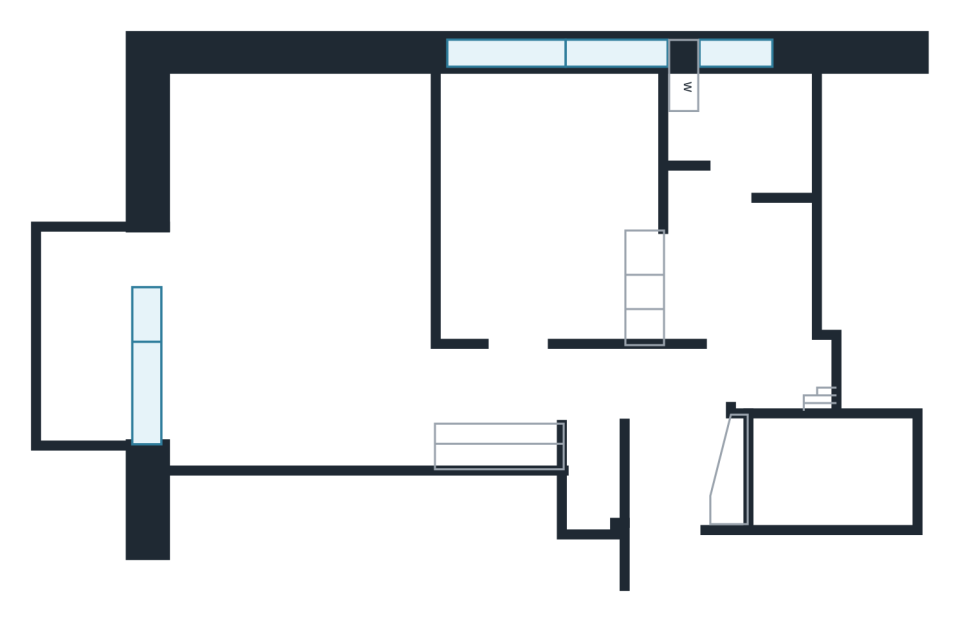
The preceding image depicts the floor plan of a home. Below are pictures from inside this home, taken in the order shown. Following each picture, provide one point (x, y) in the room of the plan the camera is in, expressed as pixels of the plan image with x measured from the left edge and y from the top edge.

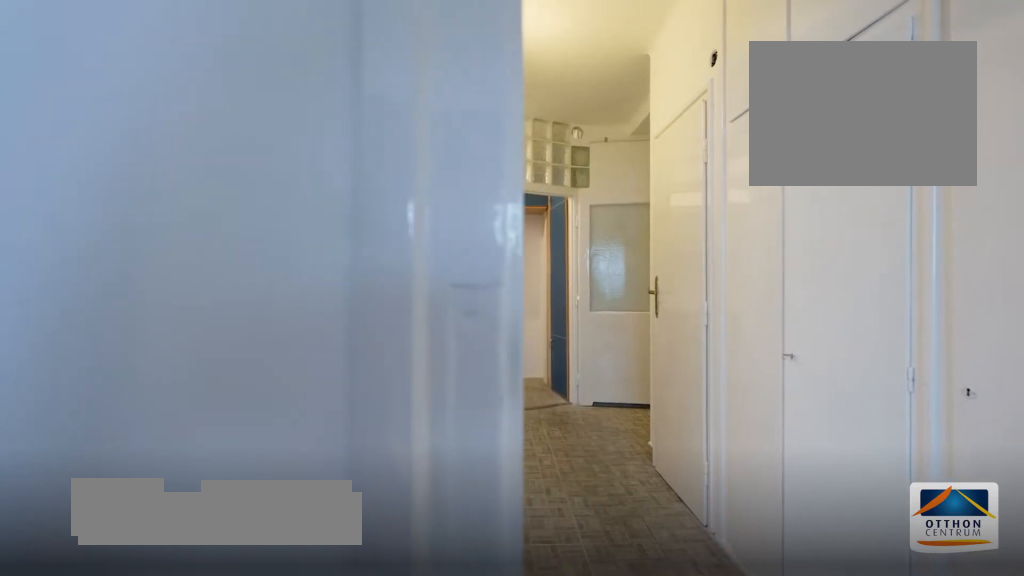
(667, 472)
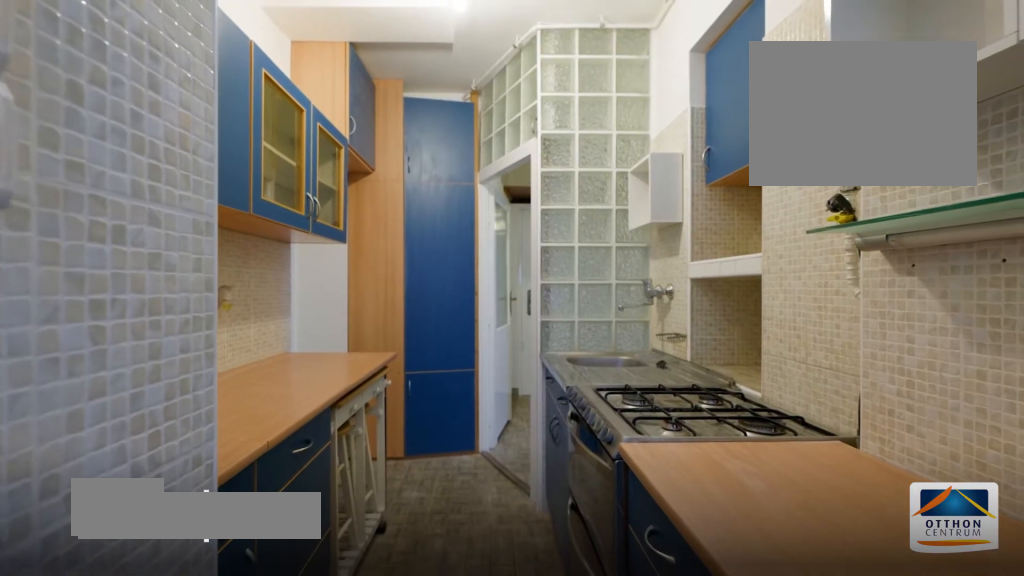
(750, 256)
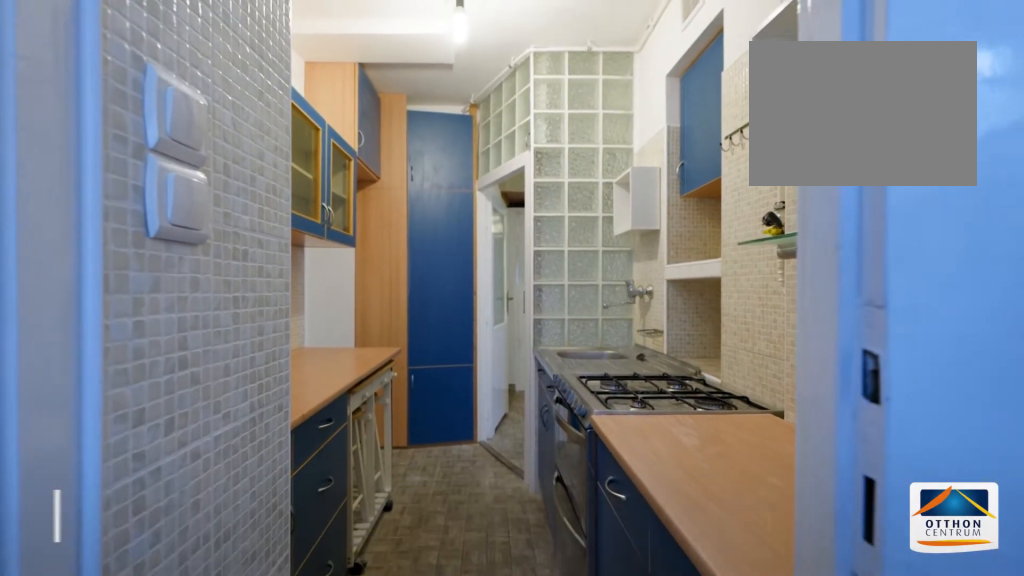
(750, 256)
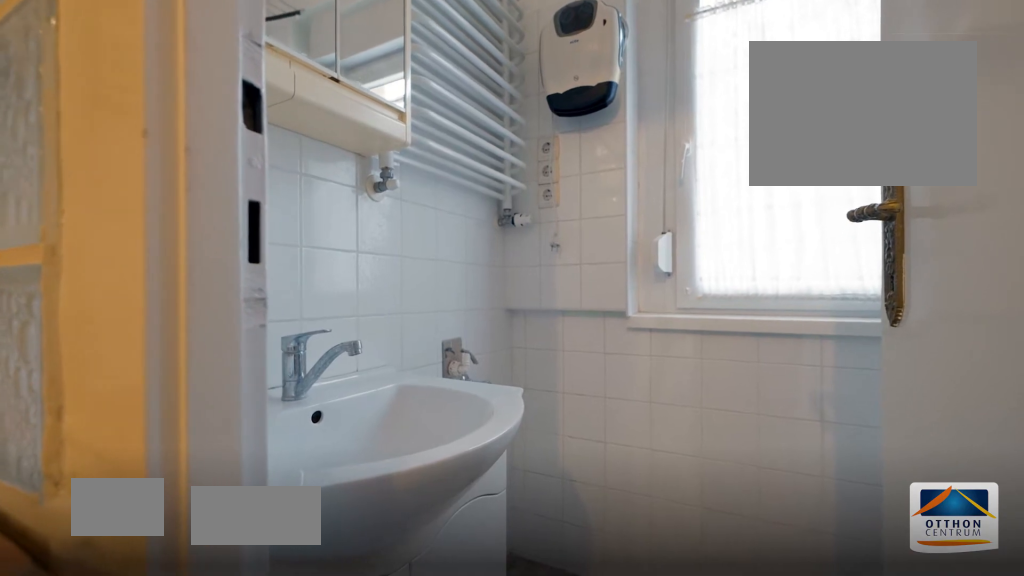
(750, 140)
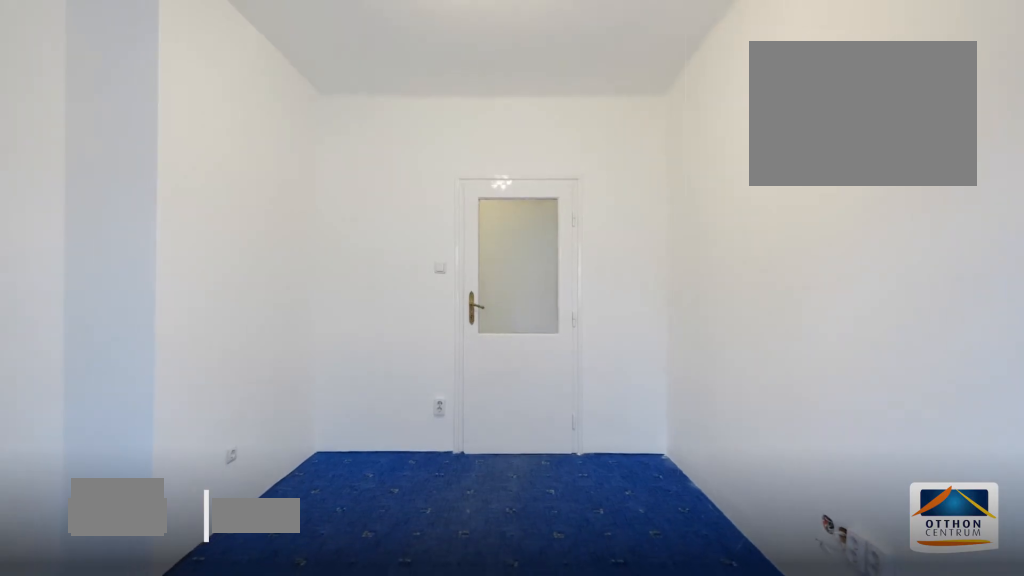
(557, 199)
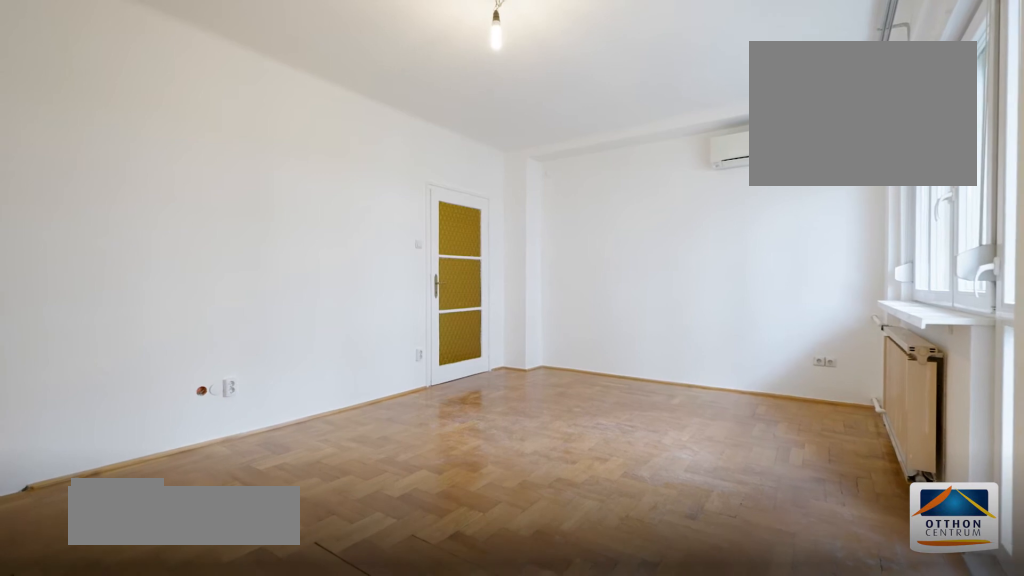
(312, 250)
